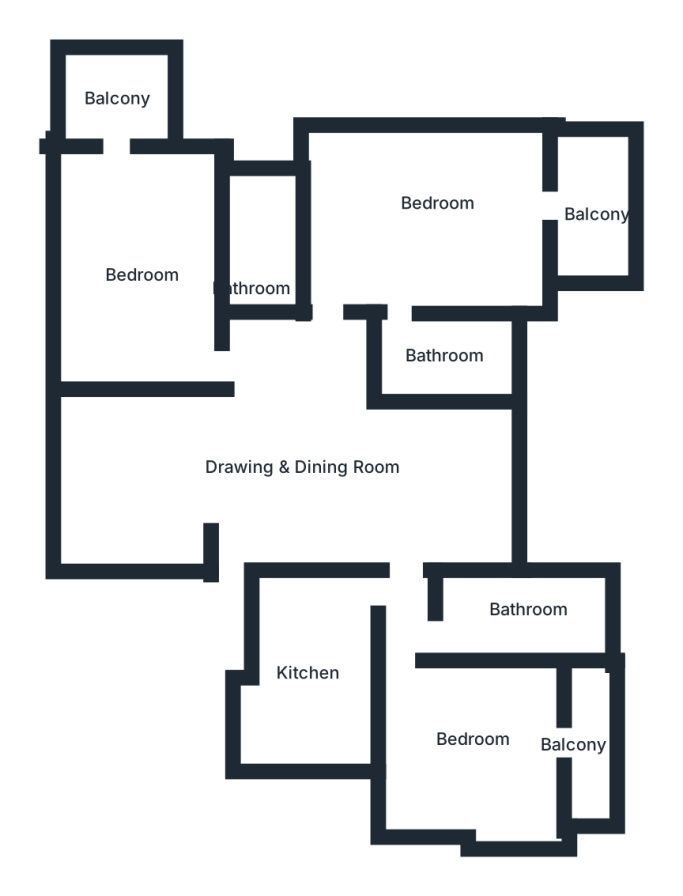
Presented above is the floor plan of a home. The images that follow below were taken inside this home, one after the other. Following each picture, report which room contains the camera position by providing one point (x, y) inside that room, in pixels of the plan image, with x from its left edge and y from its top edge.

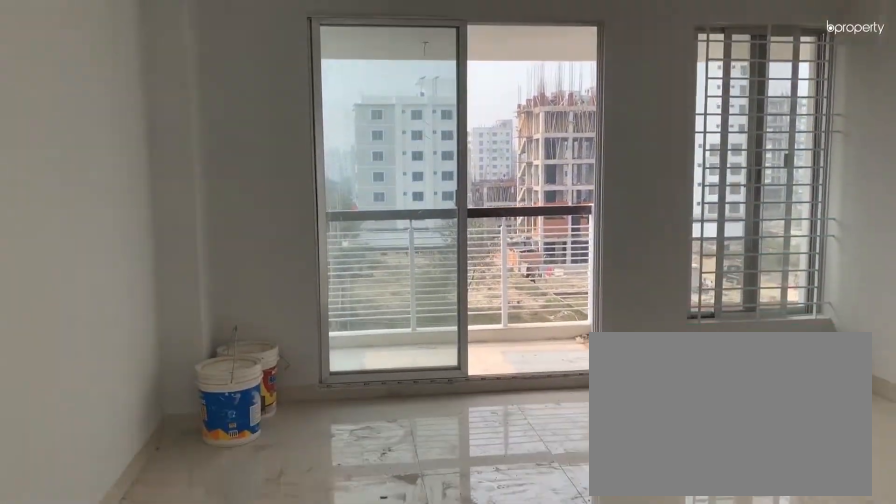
(414, 244)
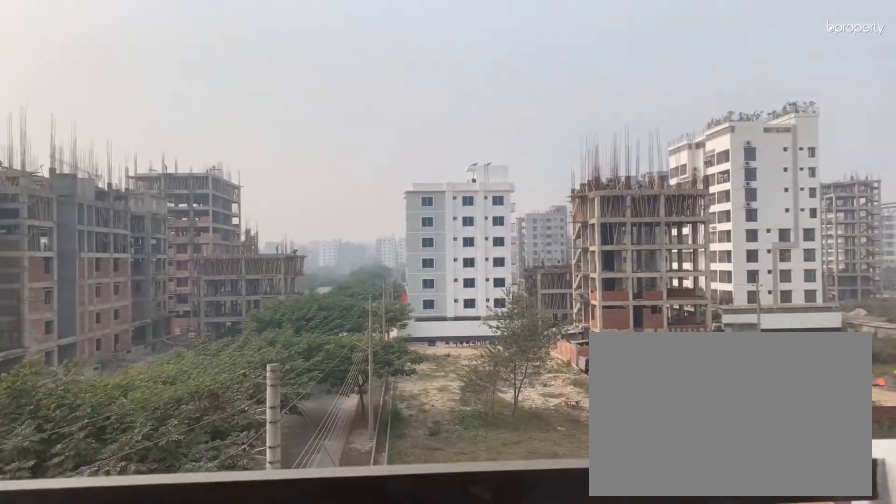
(597, 212)
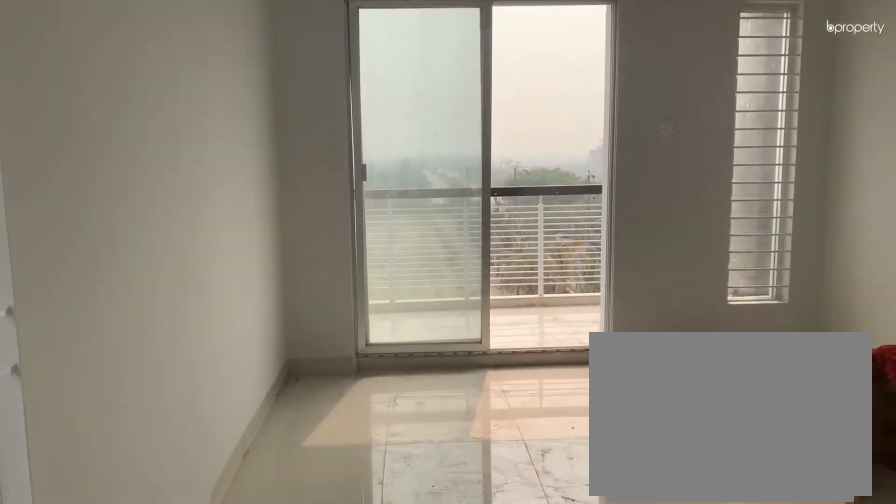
(151, 266)
